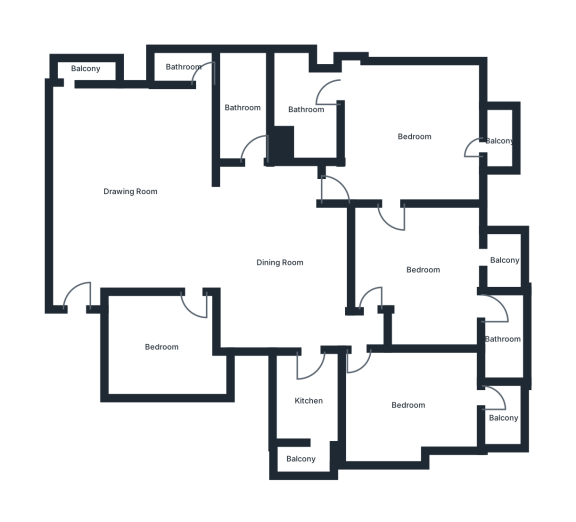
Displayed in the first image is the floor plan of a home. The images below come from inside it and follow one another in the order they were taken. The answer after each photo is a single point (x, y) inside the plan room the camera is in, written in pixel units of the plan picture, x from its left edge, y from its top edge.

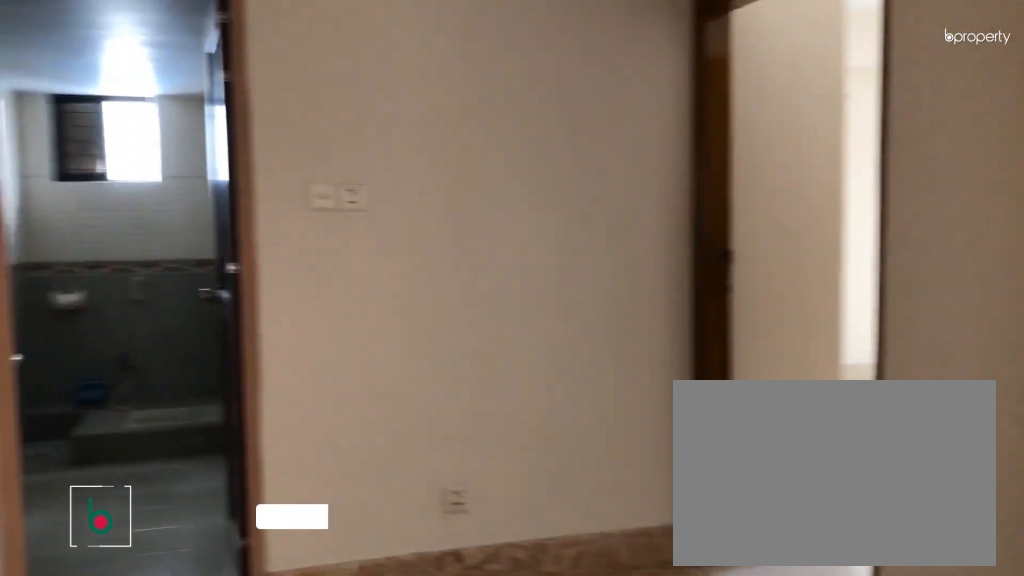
(277, 262)
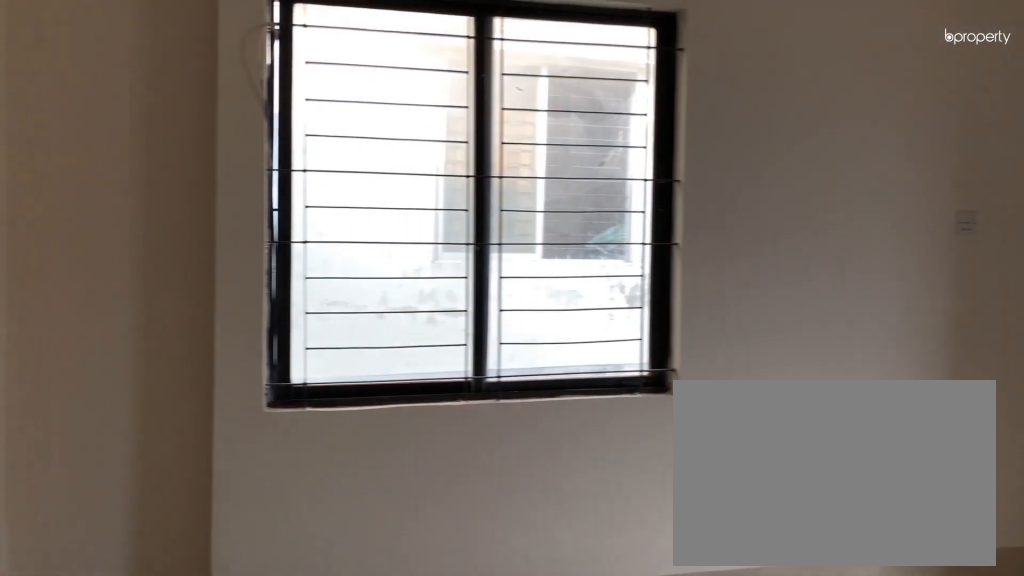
(414, 137)
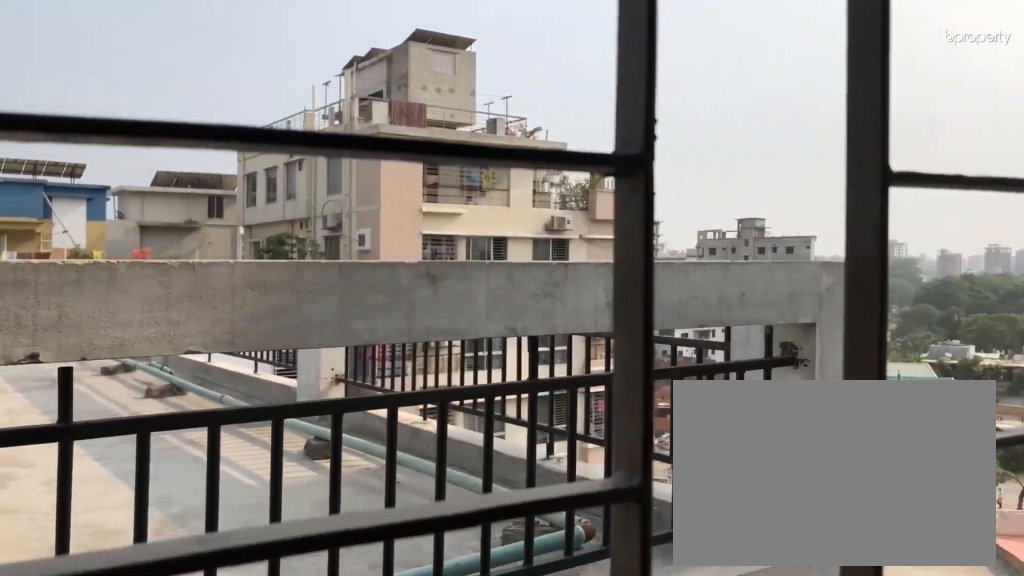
(498, 140)
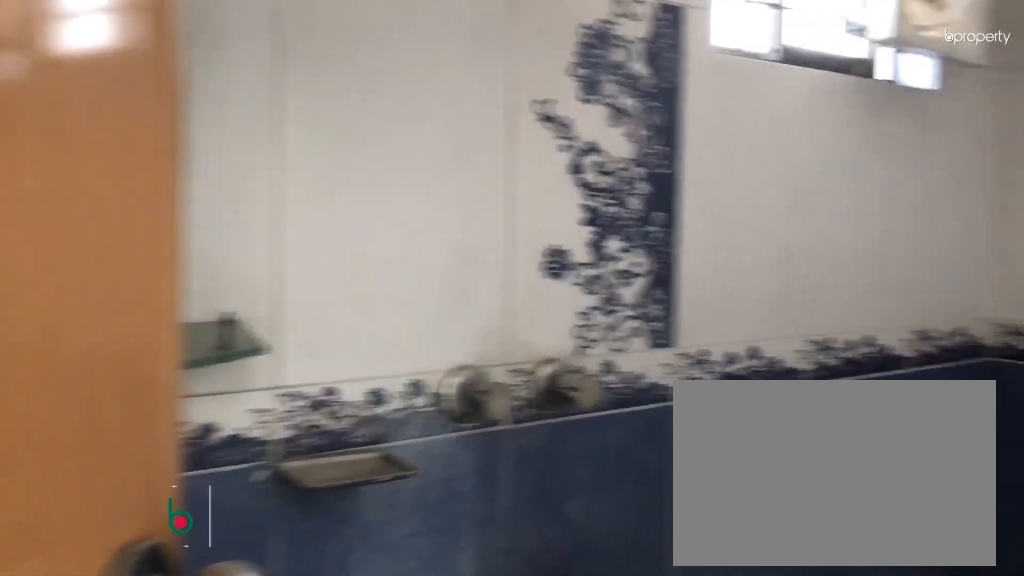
(502, 338)
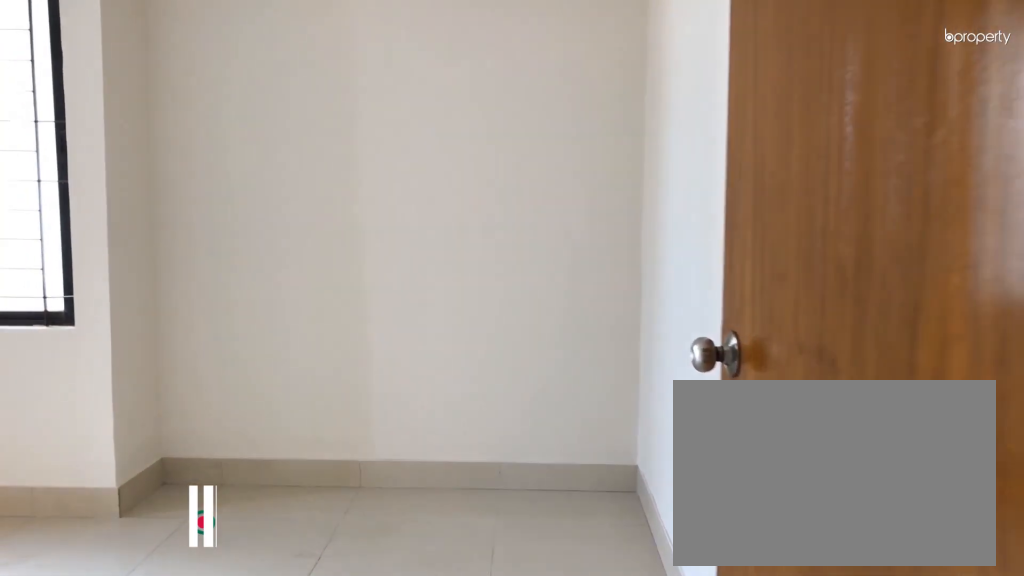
(408, 405)
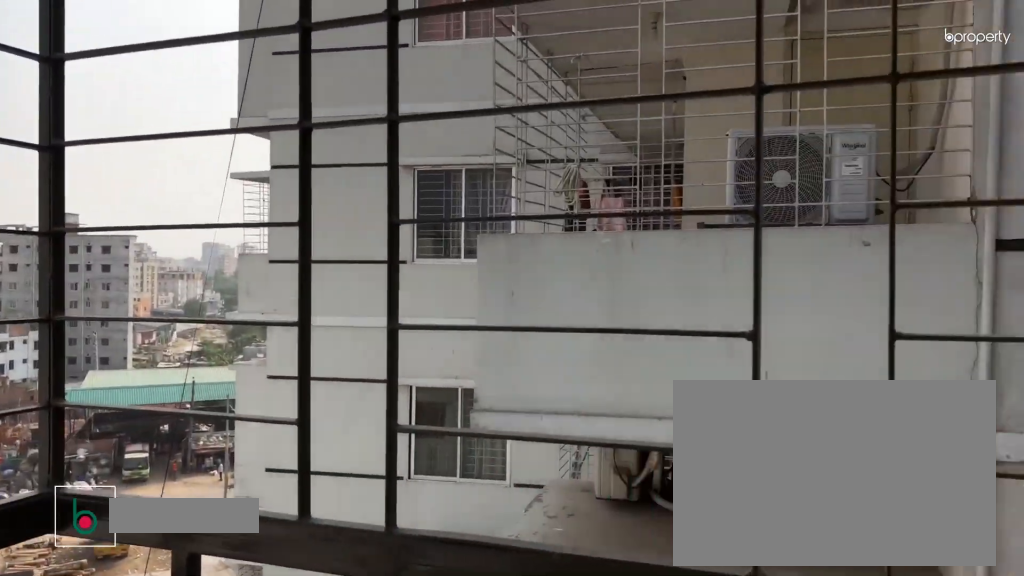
(503, 418)
